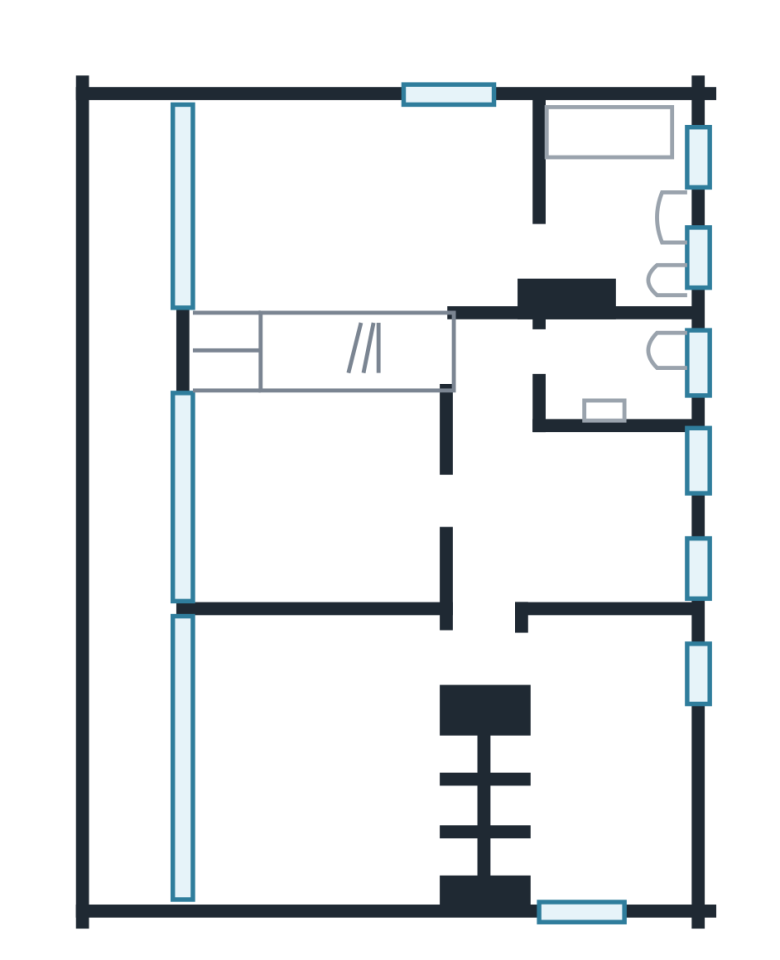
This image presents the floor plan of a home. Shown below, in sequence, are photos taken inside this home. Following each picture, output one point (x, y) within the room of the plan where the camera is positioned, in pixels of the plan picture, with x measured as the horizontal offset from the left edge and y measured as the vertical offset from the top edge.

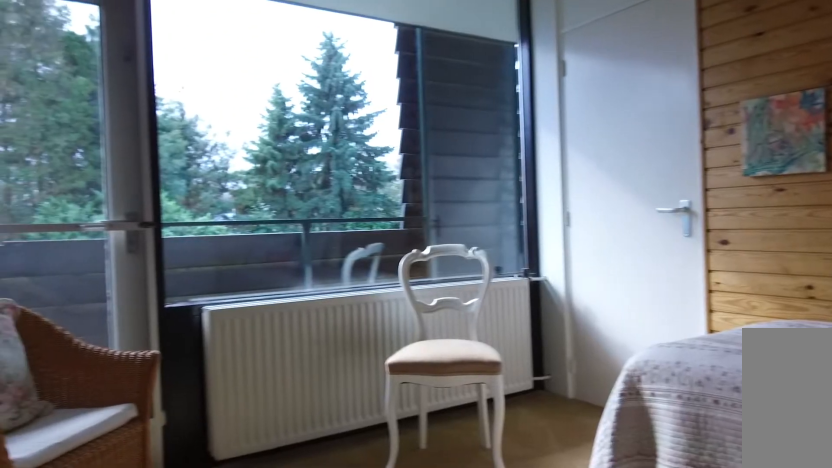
(322, 503)
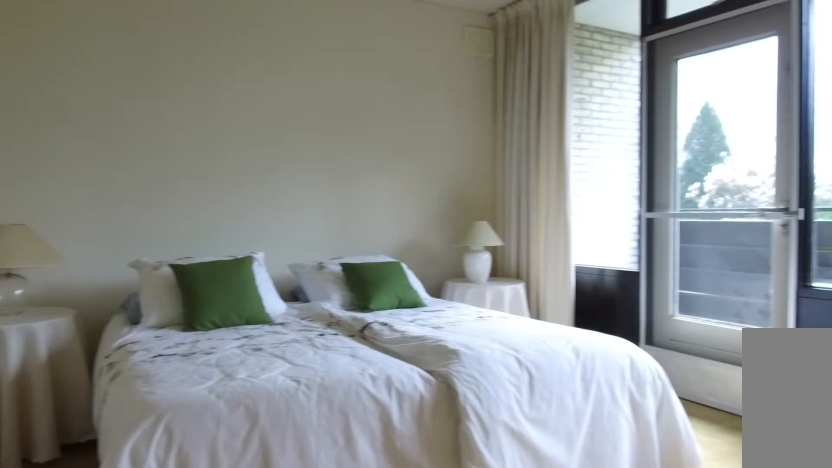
(322, 759)
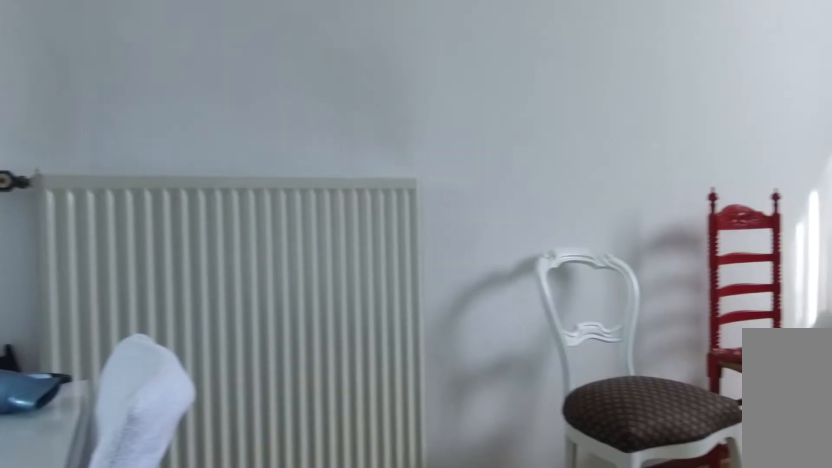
(607, 759)
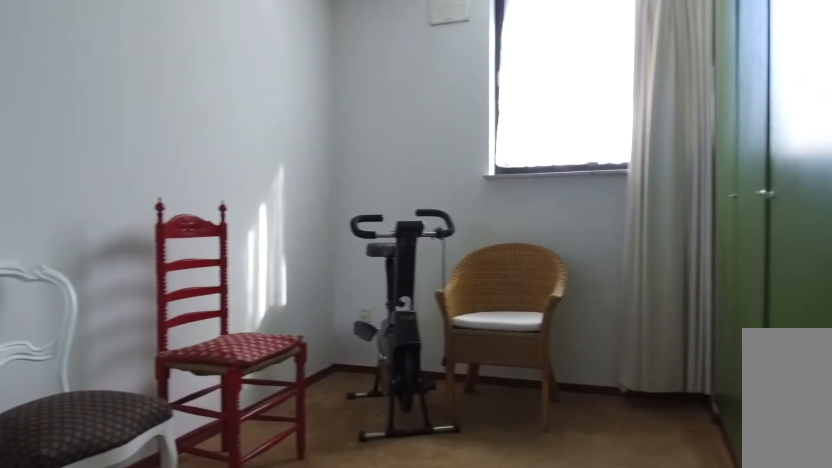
(607, 759)
